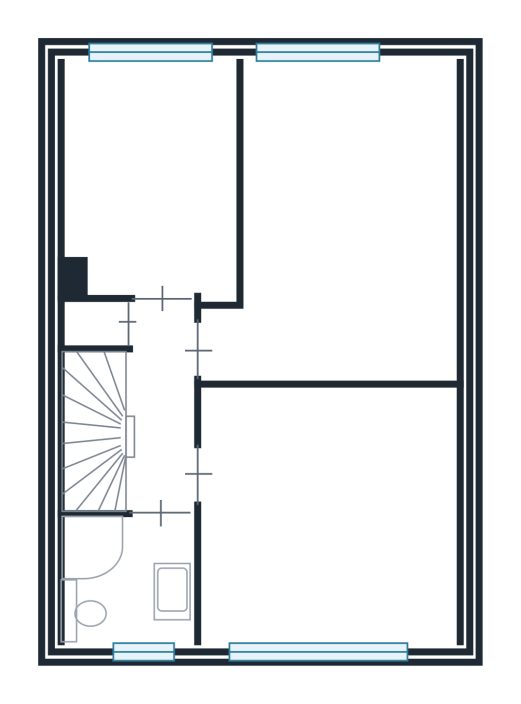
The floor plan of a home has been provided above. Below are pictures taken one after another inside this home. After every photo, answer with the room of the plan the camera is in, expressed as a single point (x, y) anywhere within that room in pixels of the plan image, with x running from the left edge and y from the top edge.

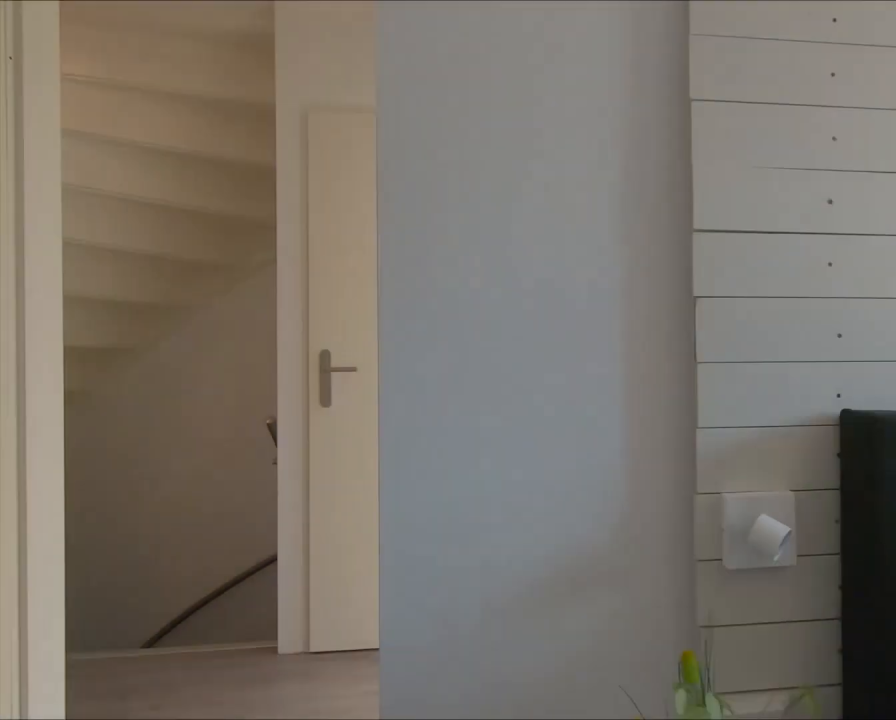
(347, 226)
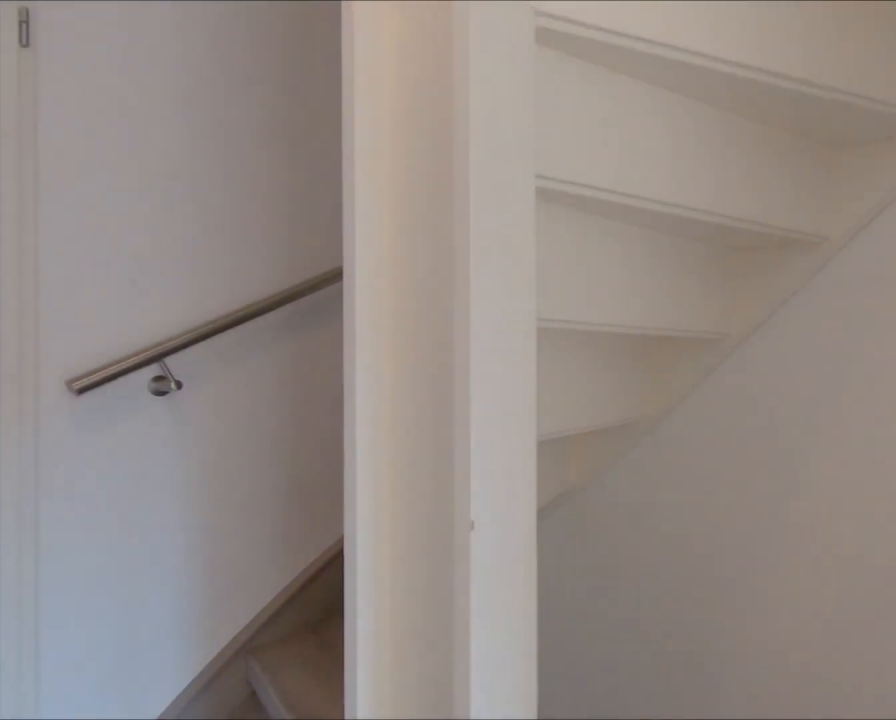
(159, 408)
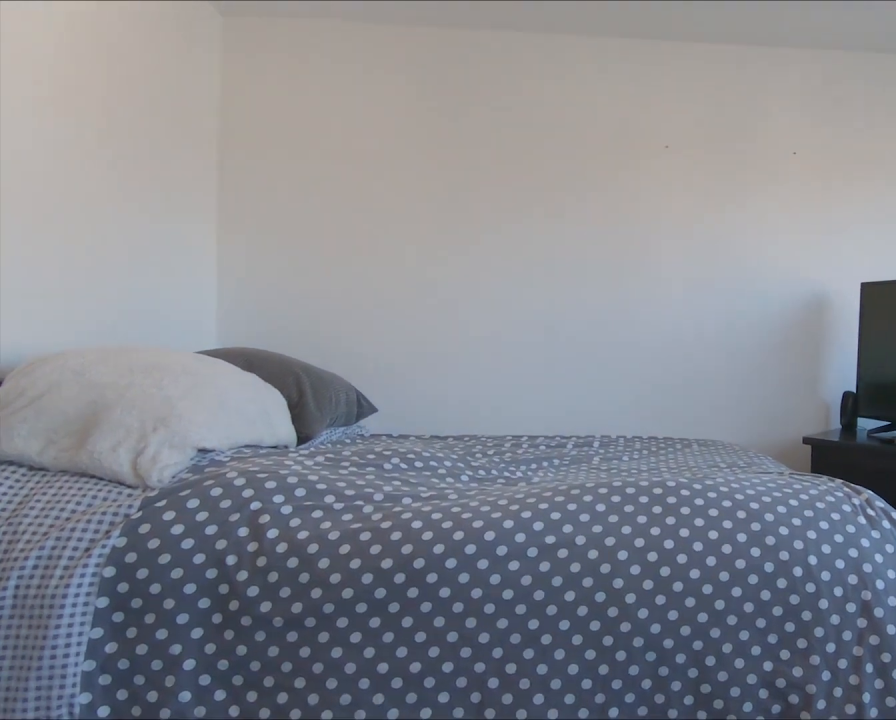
(331, 513)
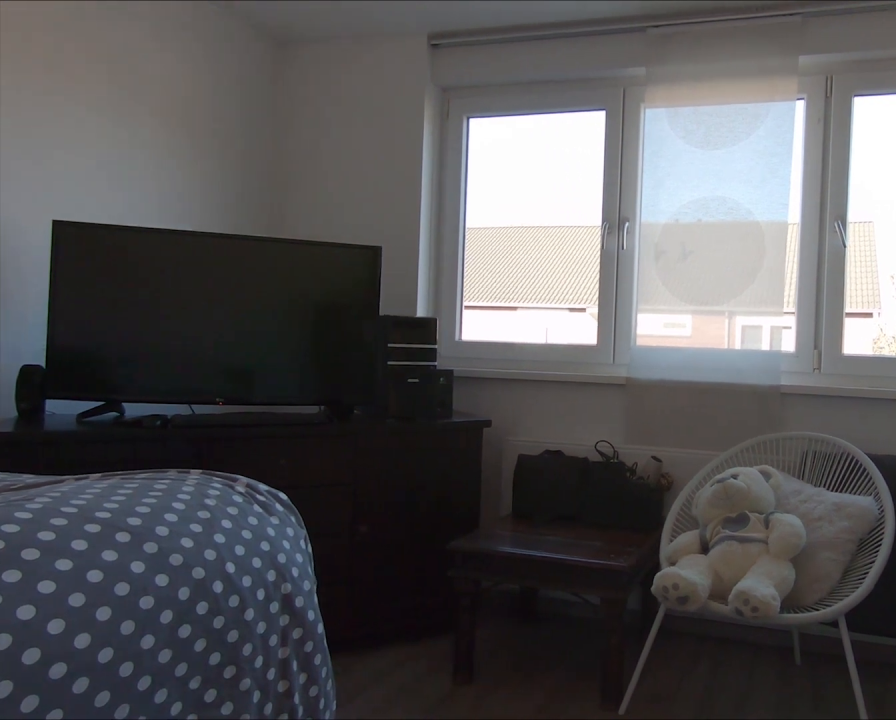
(331, 513)
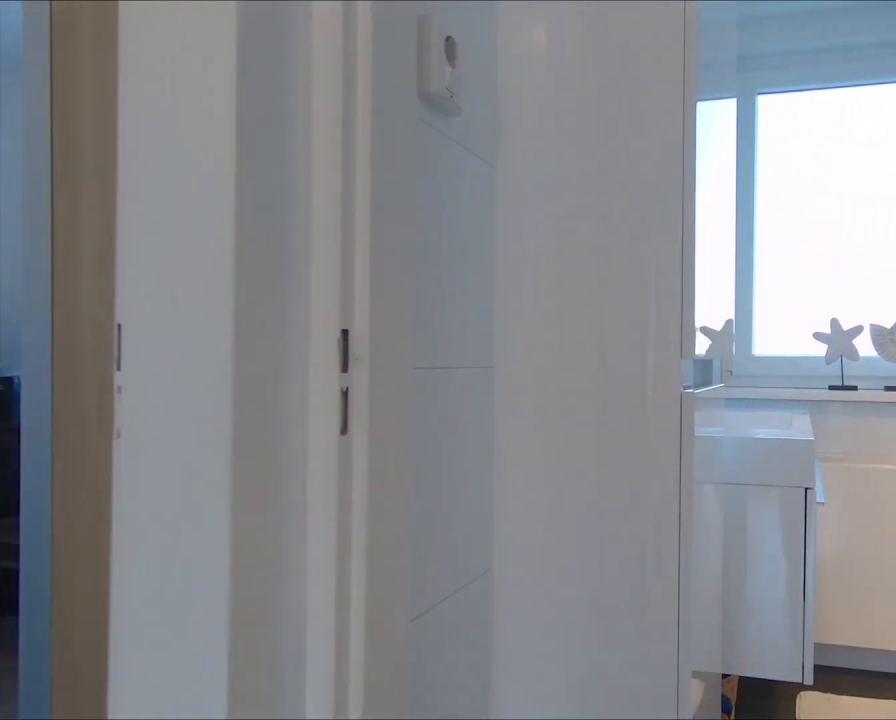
(159, 406)
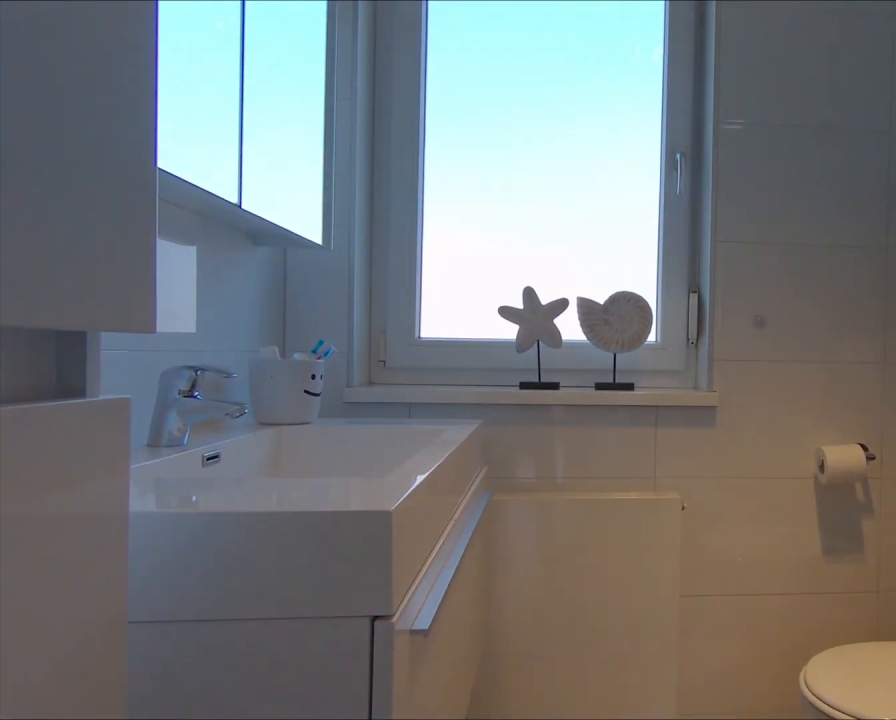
(136, 582)
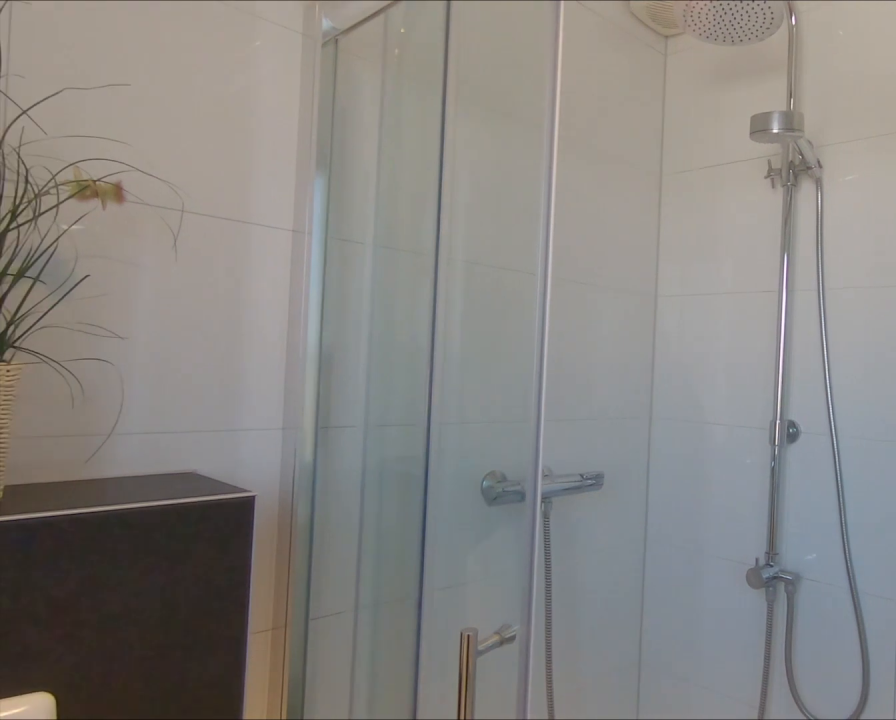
(136, 582)
